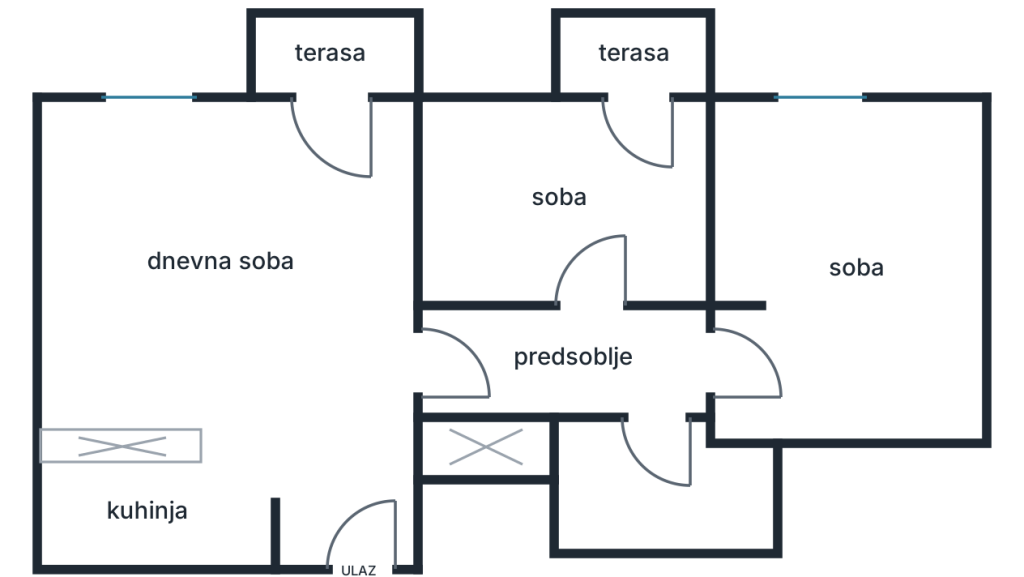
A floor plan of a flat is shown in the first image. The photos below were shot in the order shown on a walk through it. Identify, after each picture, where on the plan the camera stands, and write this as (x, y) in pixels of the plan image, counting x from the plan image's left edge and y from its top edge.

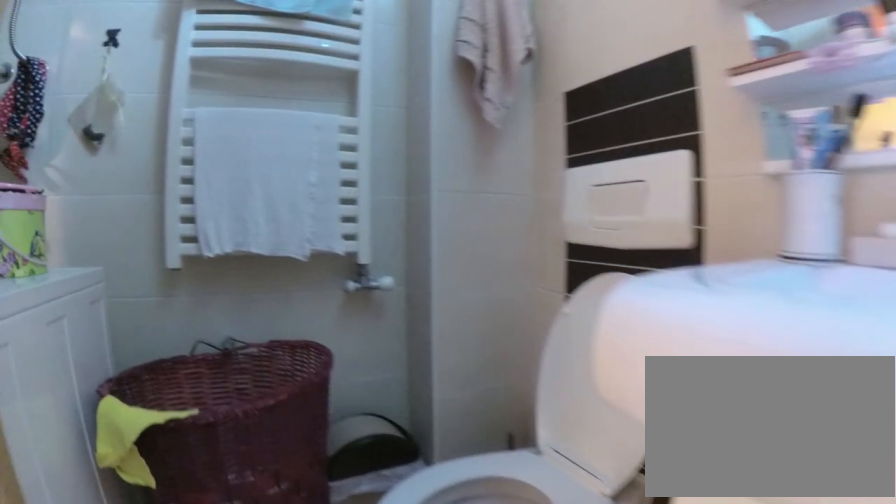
(623, 468)
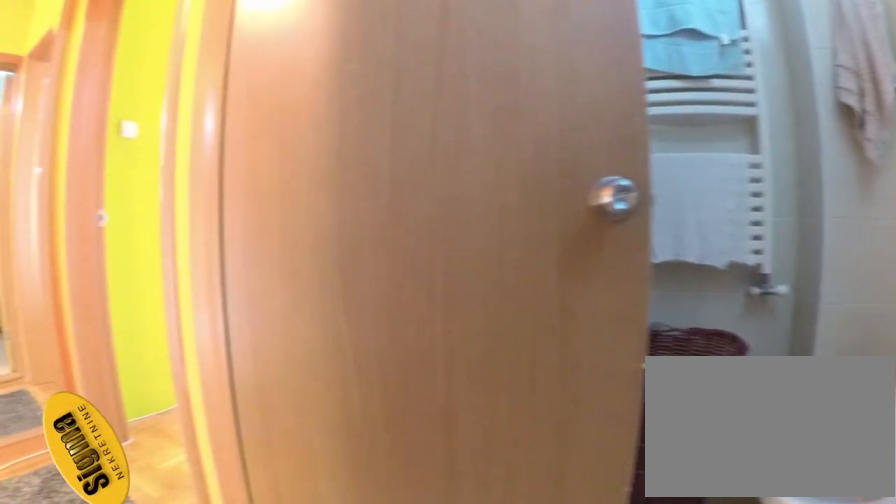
(622, 513)
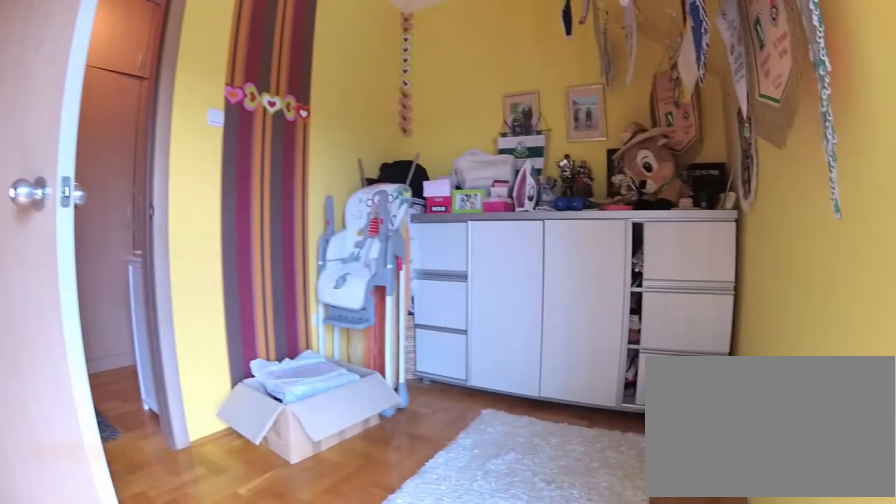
(650, 182)
